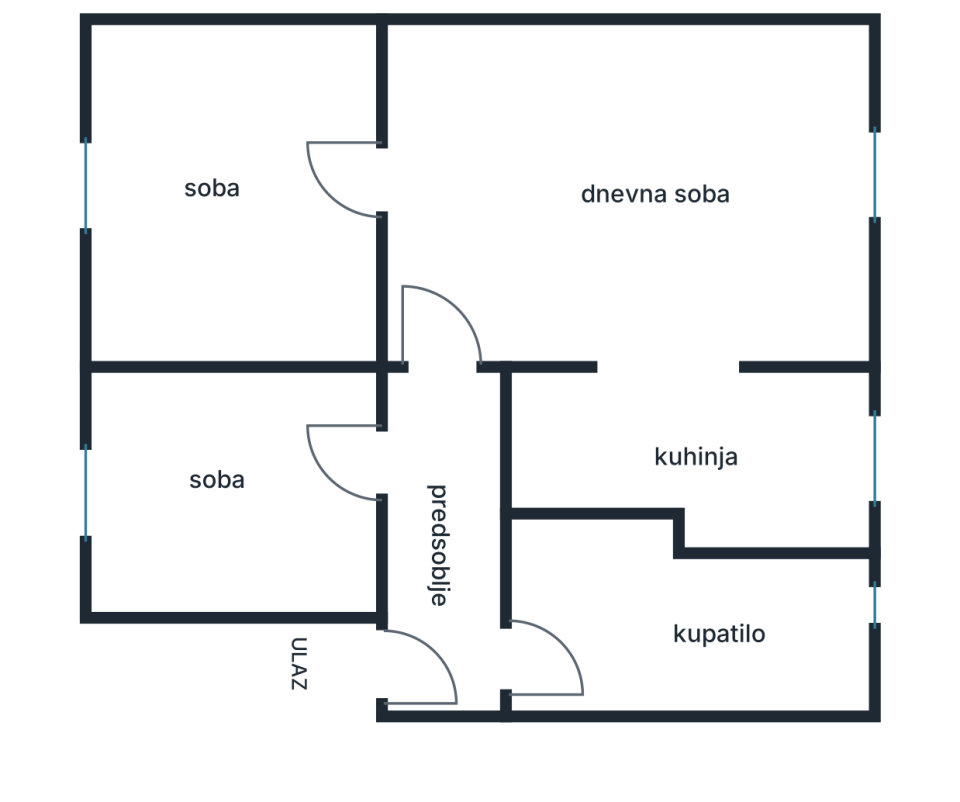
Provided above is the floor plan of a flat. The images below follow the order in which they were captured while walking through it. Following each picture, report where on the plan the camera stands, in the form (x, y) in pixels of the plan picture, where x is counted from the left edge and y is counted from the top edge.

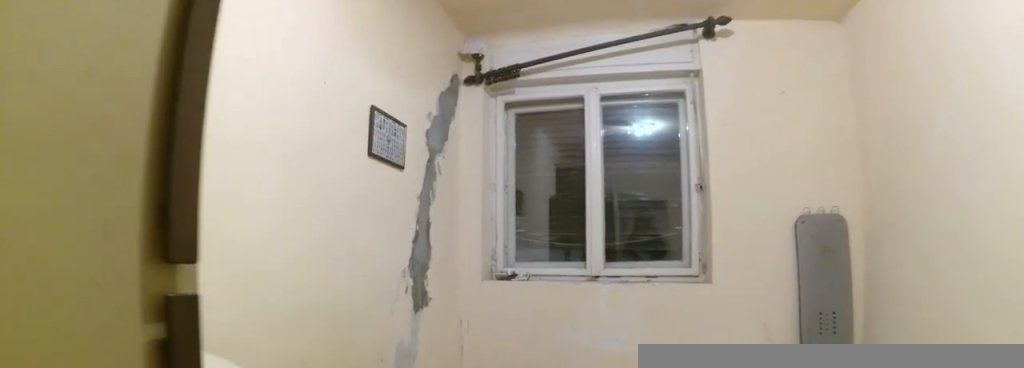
(326, 203)
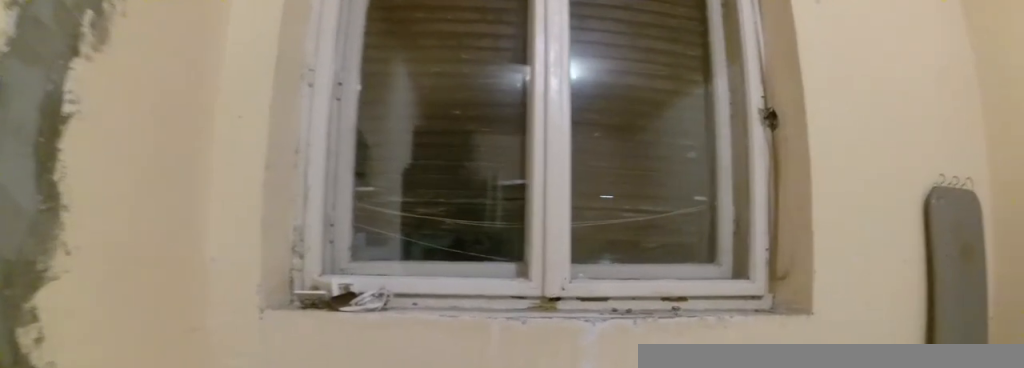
(199, 203)
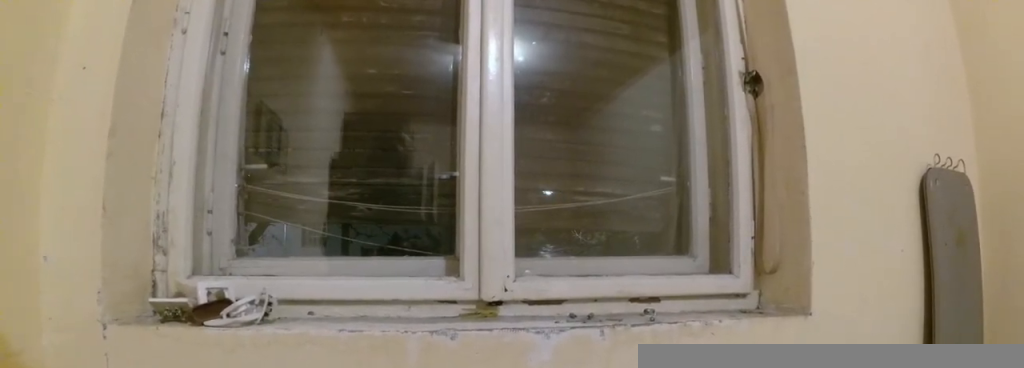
(157, 203)
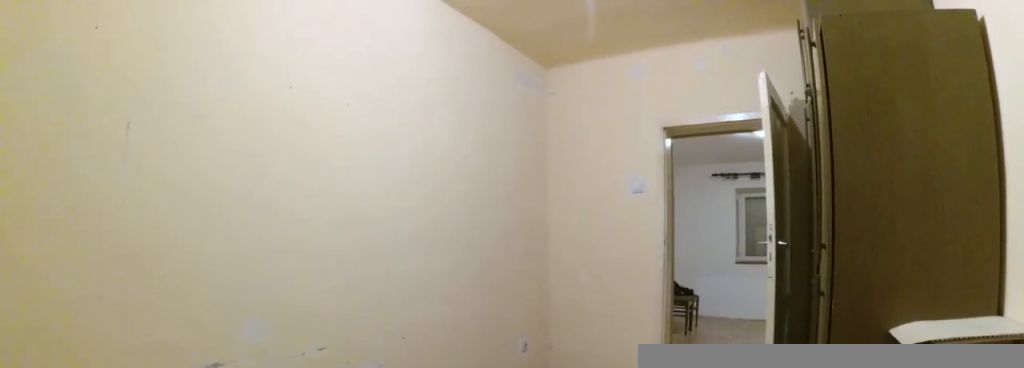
(91, 203)
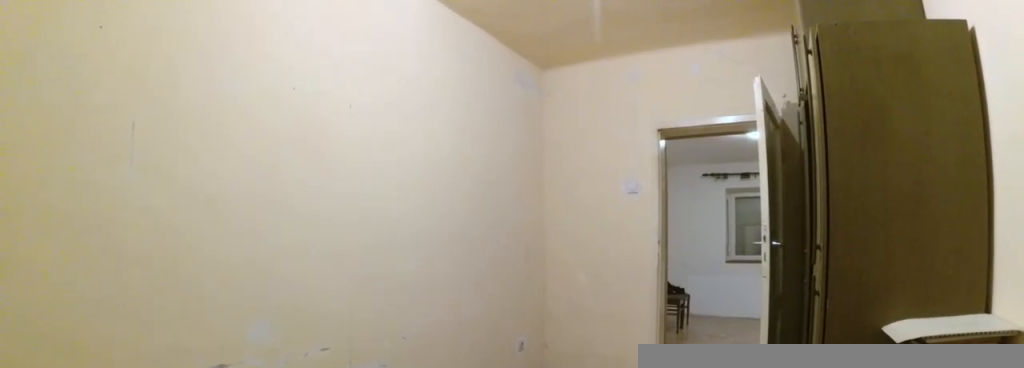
(91, 203)
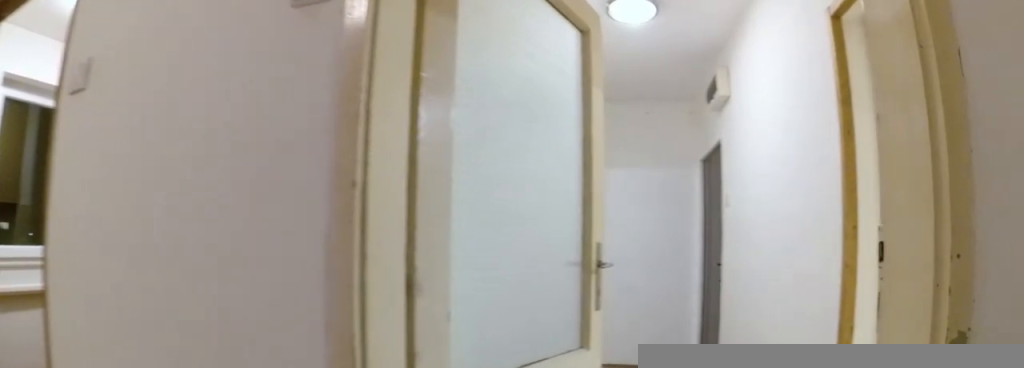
(430, 257)
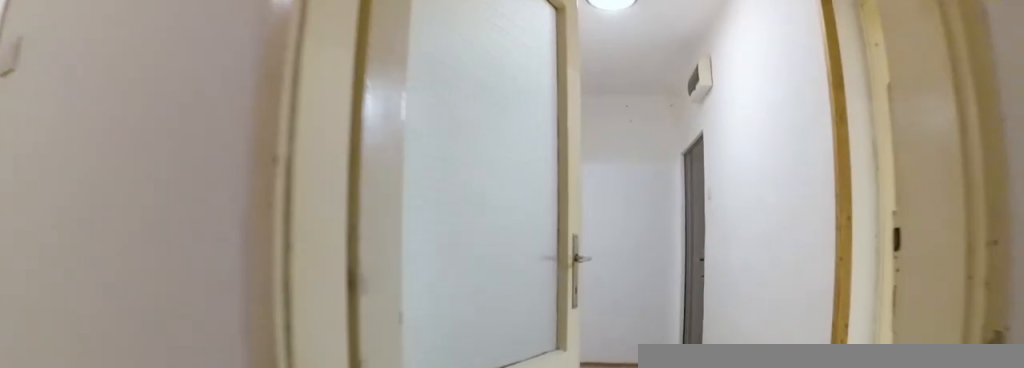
(430, 273)
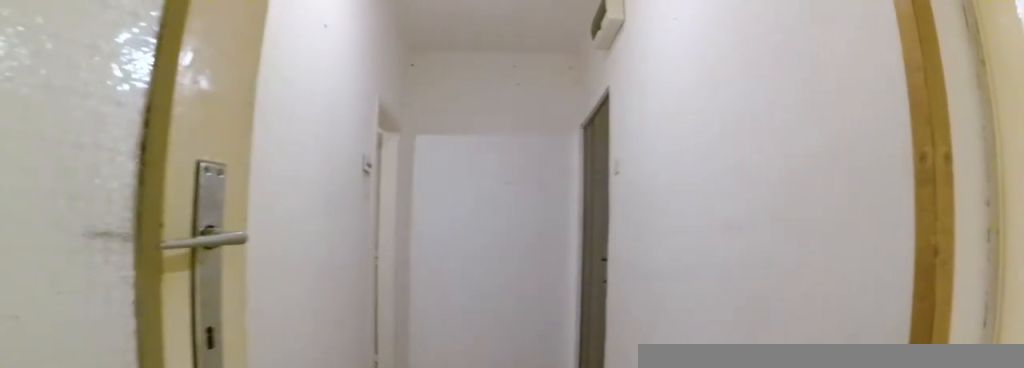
(447, 373)
